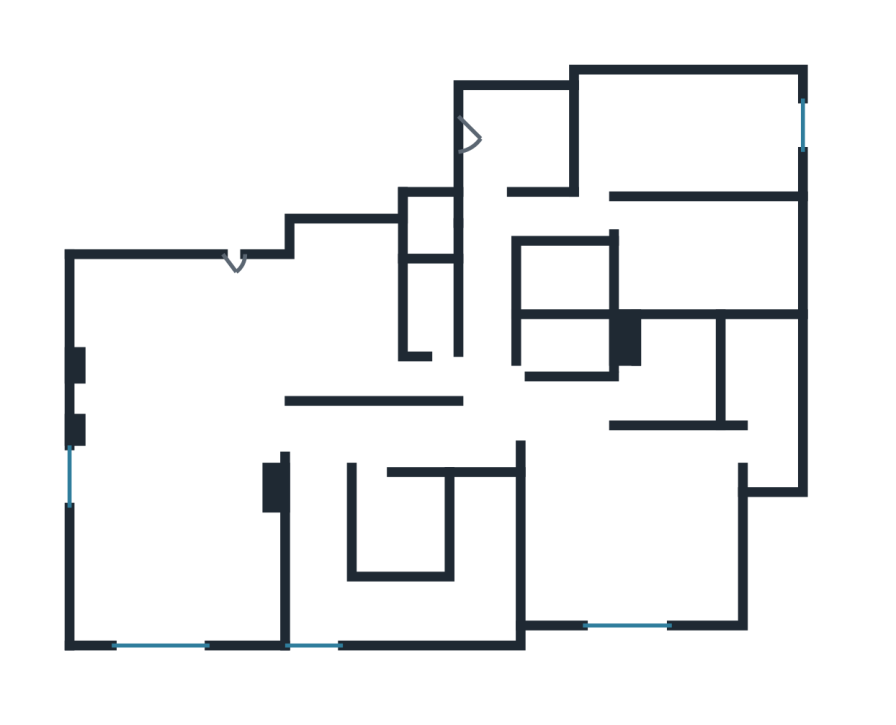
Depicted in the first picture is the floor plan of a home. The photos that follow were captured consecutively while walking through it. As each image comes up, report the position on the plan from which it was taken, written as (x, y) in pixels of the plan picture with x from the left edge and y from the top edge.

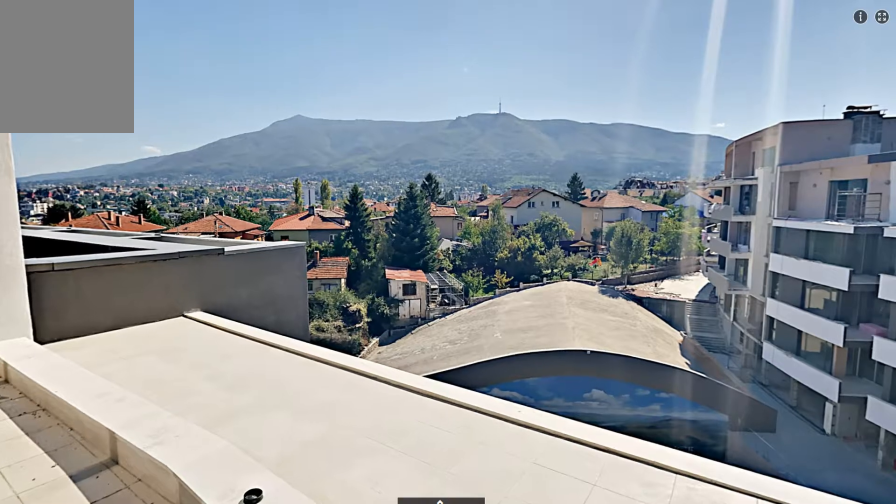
(219, 191)
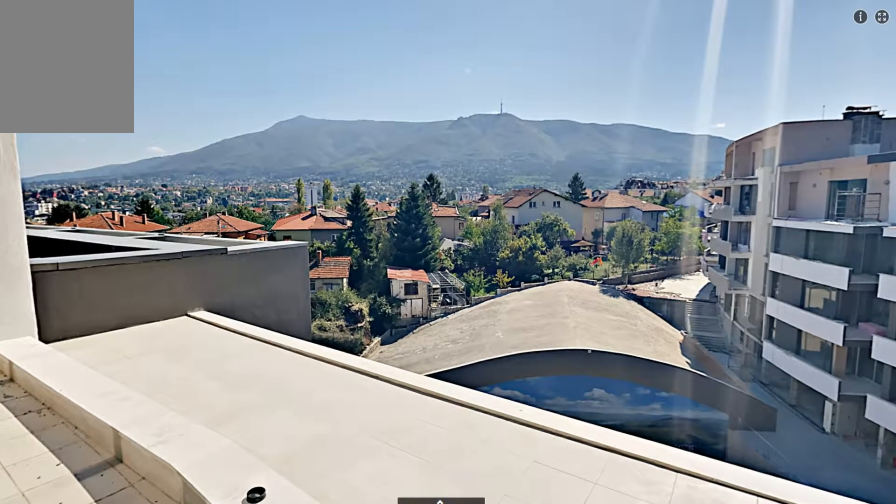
(221, 192)
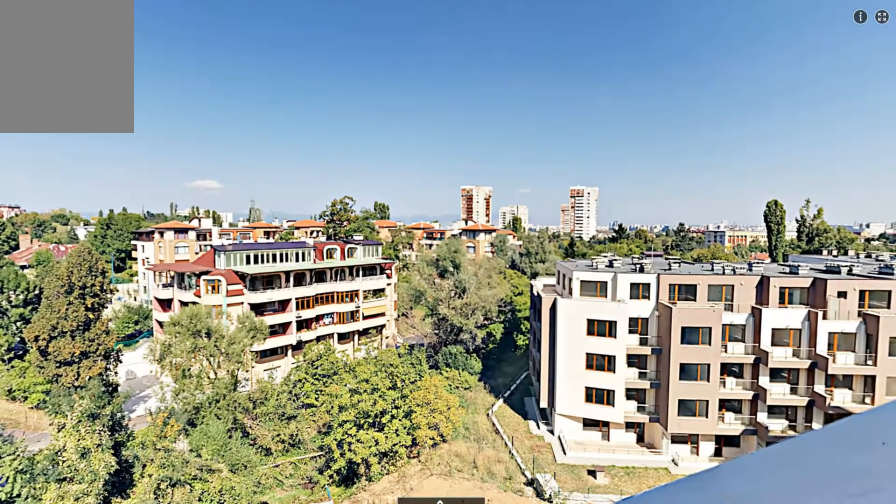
(182, 659)
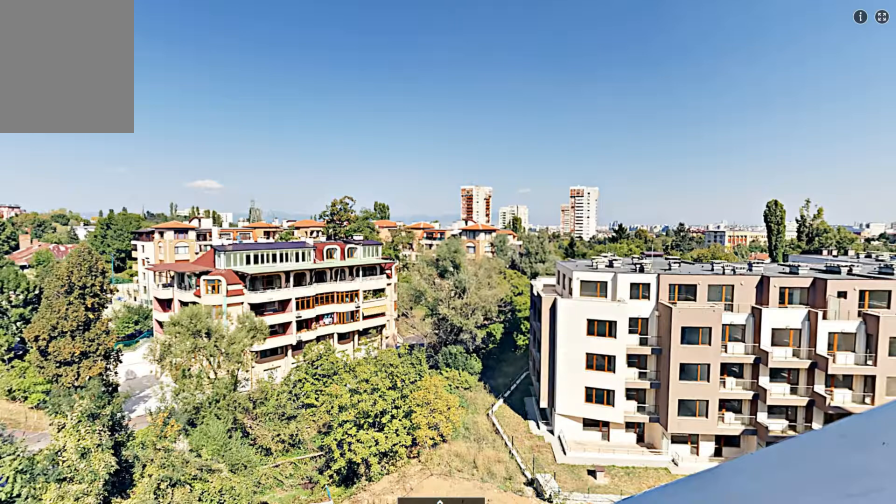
(181, 657)
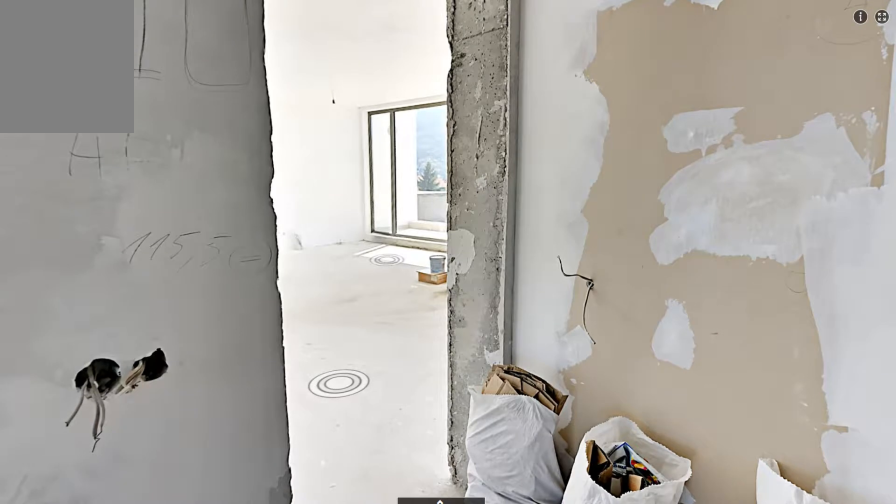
(277, 415)
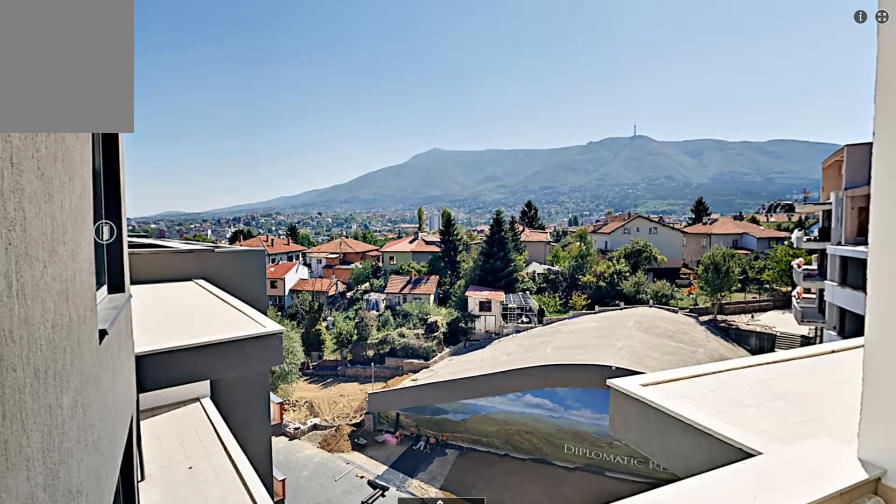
(392, 149)
